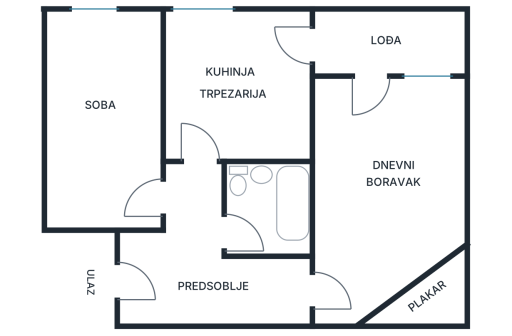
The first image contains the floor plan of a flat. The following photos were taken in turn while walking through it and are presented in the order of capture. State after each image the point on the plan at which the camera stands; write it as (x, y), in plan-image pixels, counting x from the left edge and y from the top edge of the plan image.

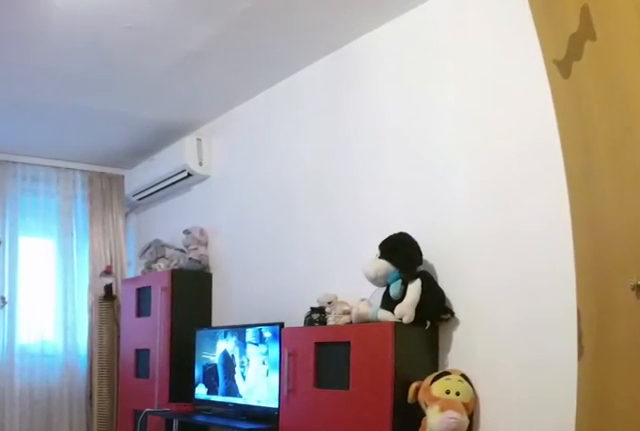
(347, 300)
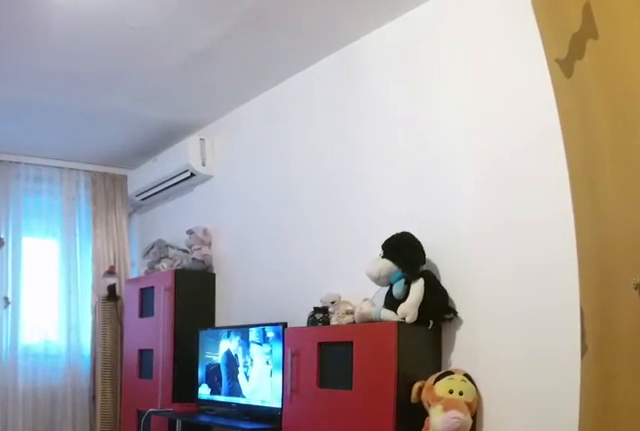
(347, 300)
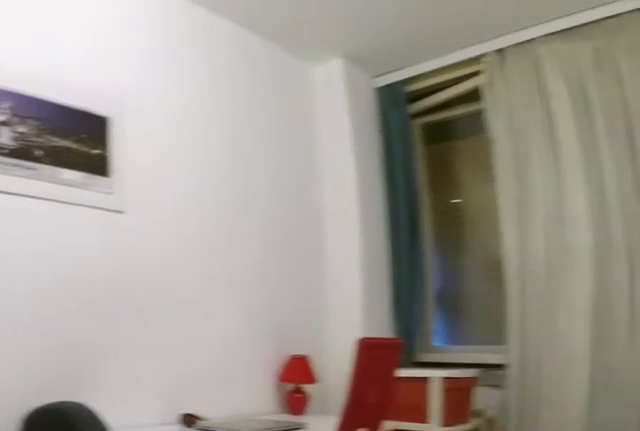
(135, 196)
